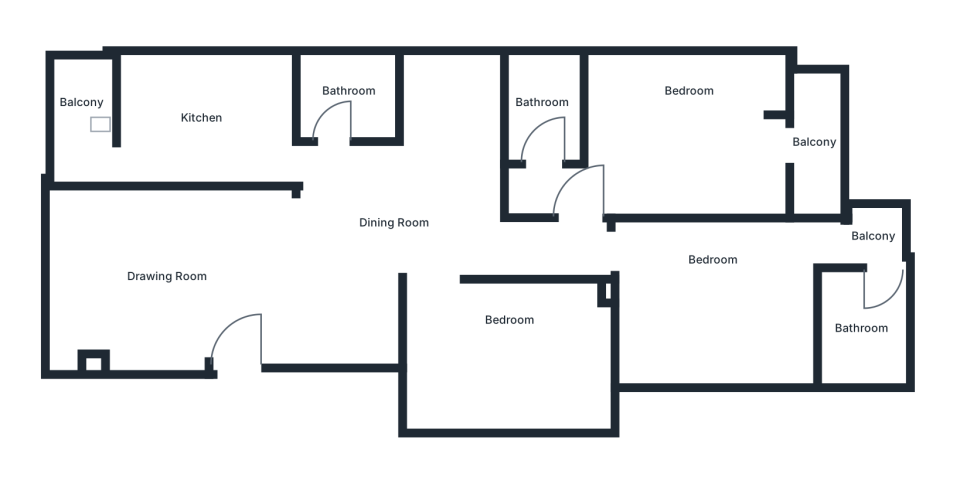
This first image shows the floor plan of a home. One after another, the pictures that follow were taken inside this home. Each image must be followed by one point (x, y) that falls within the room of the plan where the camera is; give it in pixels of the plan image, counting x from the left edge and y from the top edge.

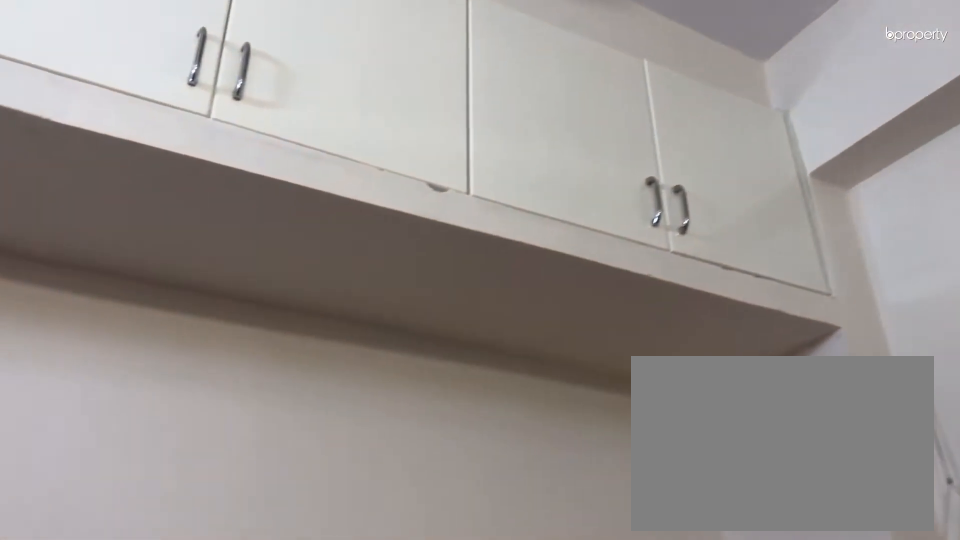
(512, 358)
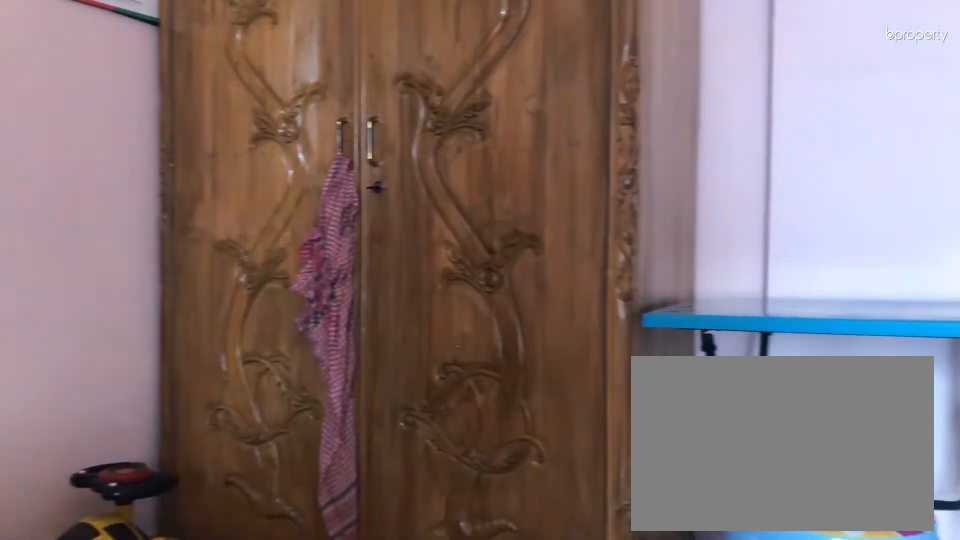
(712, 309)
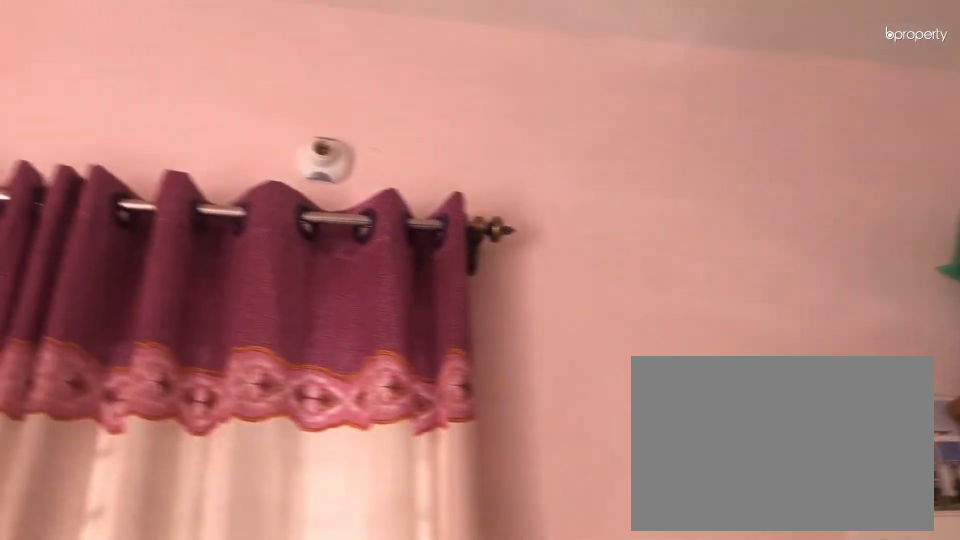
(712, 309)
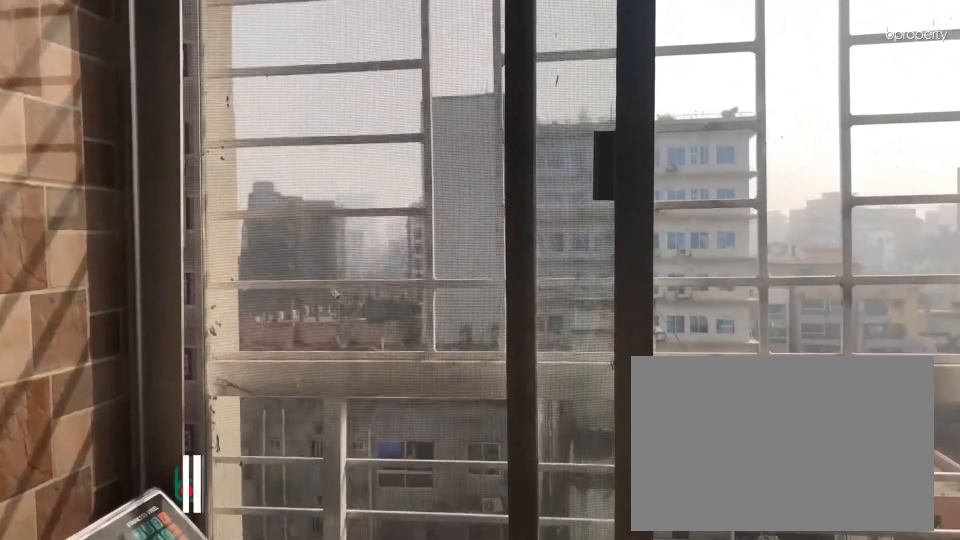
(878, 239)
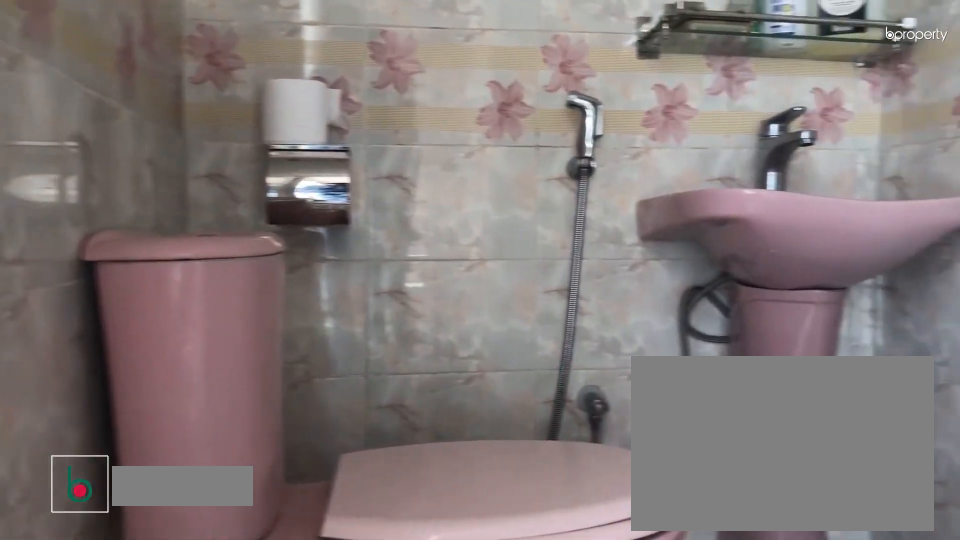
(860, 330)
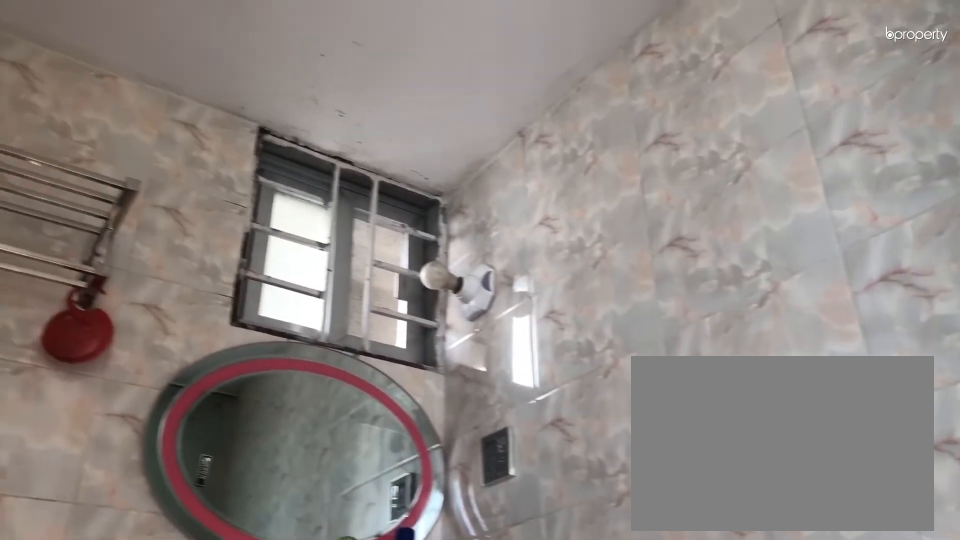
(860, 330)
